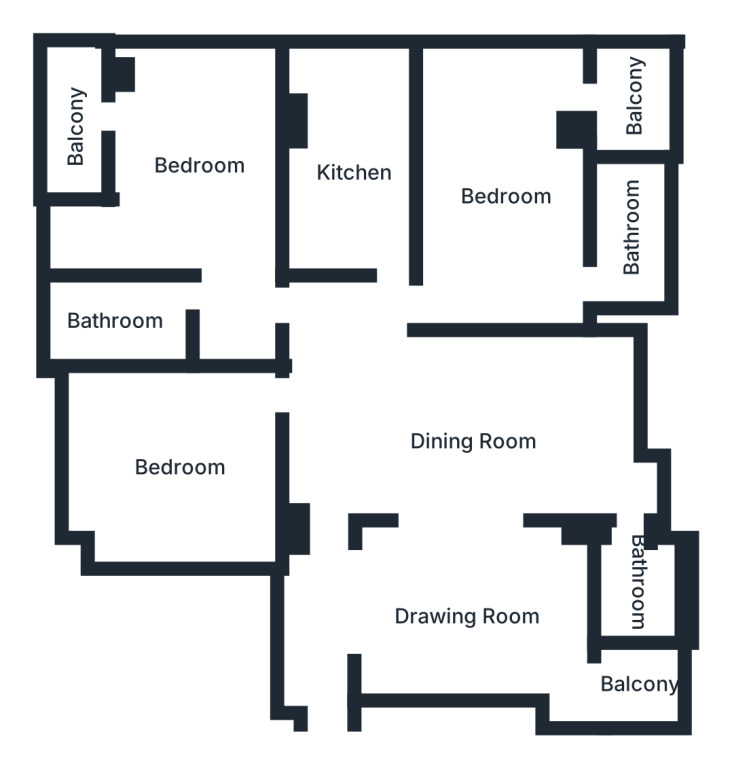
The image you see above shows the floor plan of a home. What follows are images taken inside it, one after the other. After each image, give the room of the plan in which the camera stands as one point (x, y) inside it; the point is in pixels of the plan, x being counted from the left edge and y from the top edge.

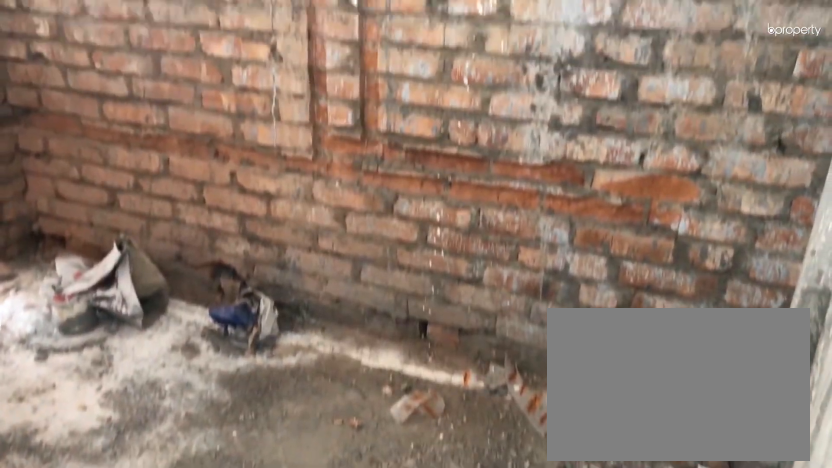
(640, 588)
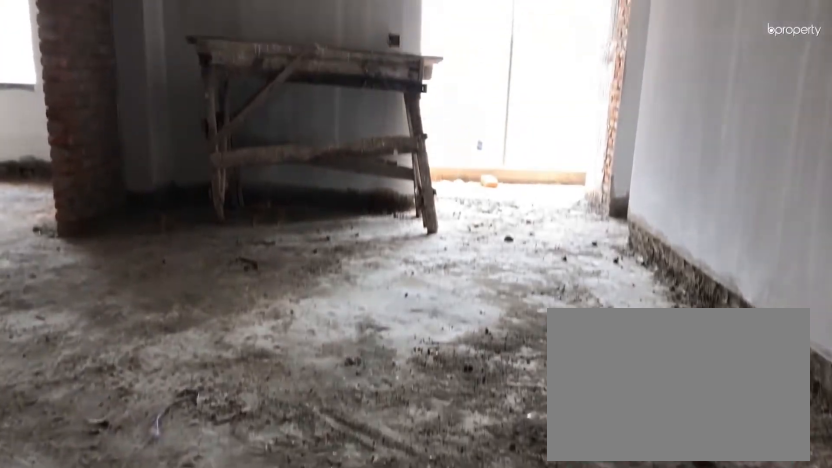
(466, 620)
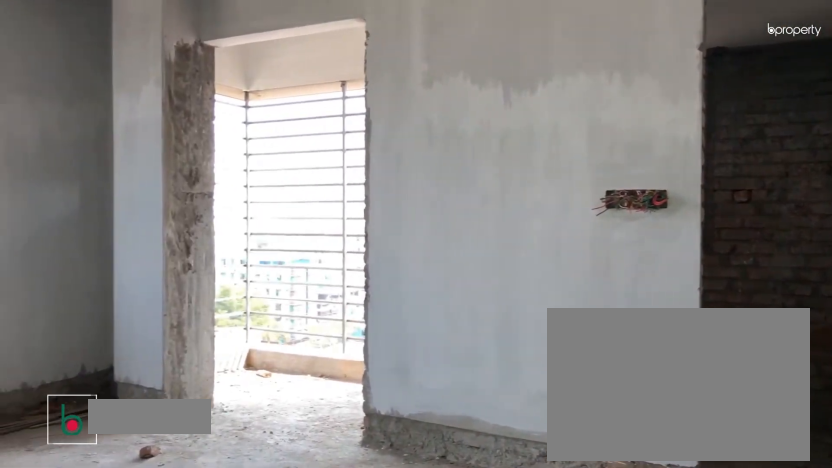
(519, 190)
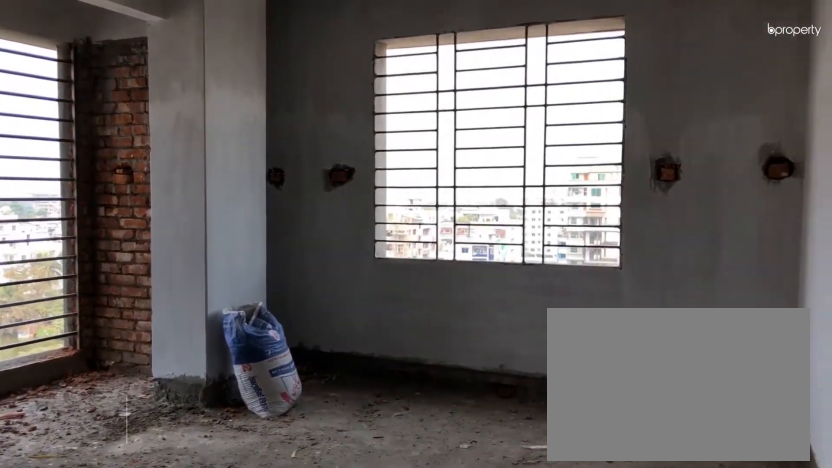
(203, 165)
